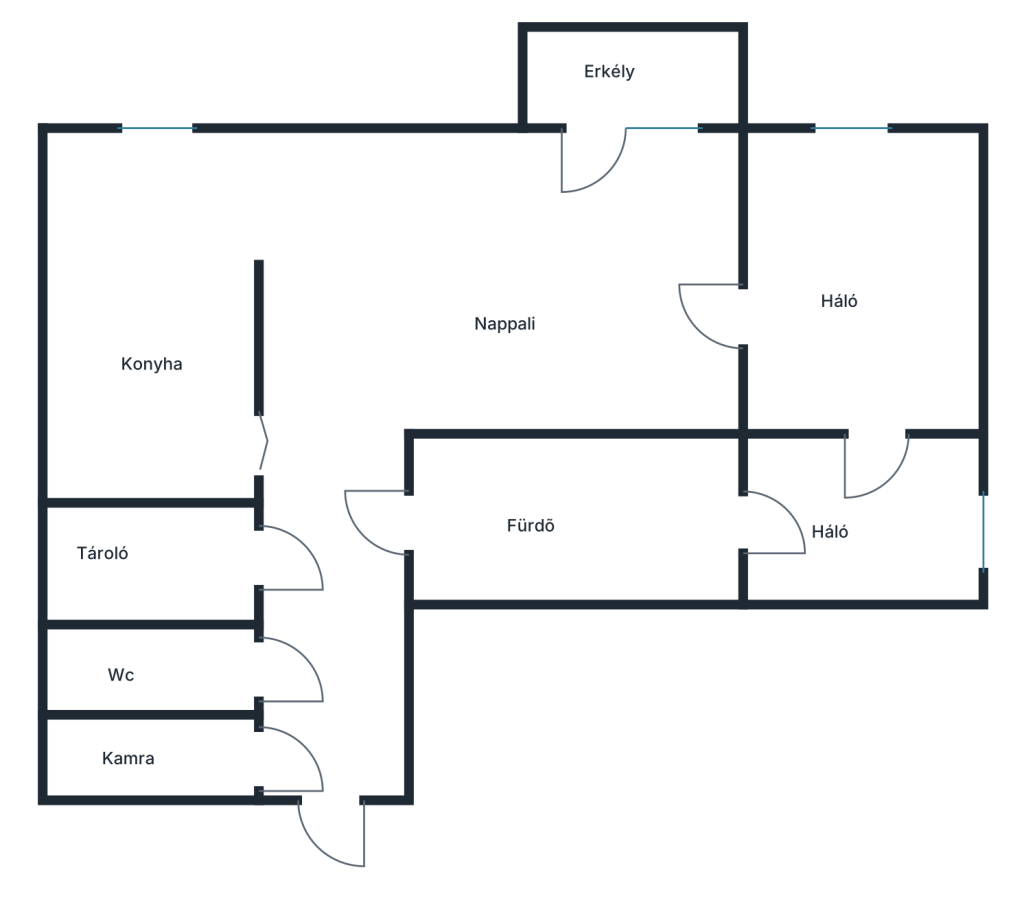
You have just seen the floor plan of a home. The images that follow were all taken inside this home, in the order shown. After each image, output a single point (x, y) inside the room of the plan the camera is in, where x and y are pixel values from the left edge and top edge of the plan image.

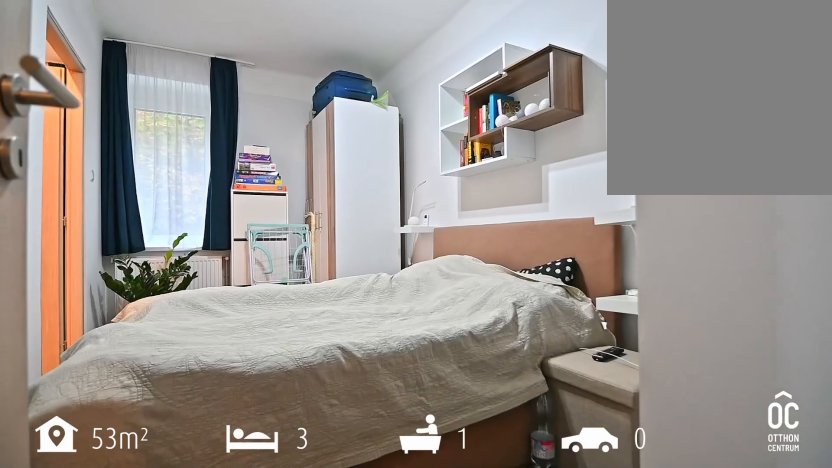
(861, 284)
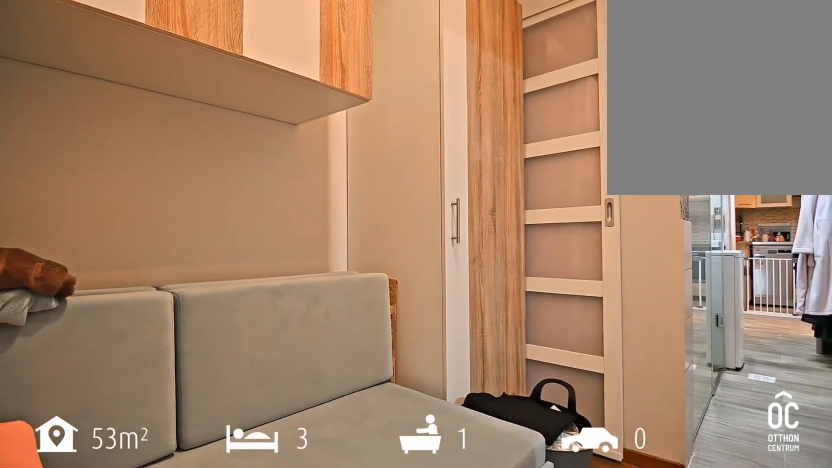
(871, 517)
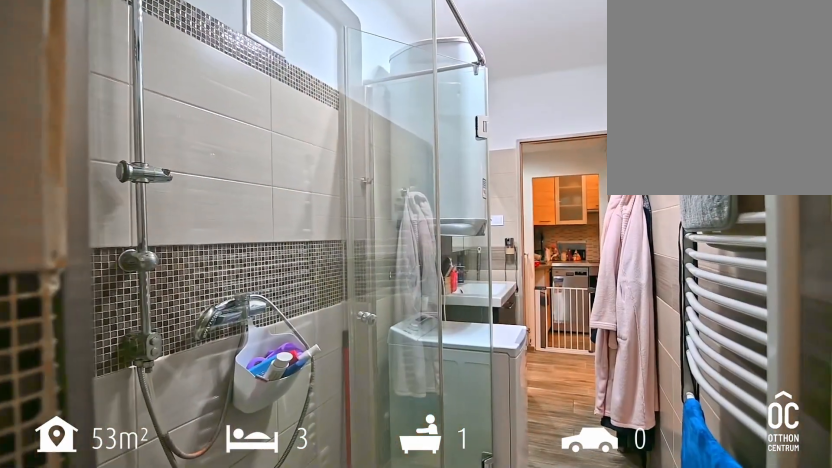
(571, 522)
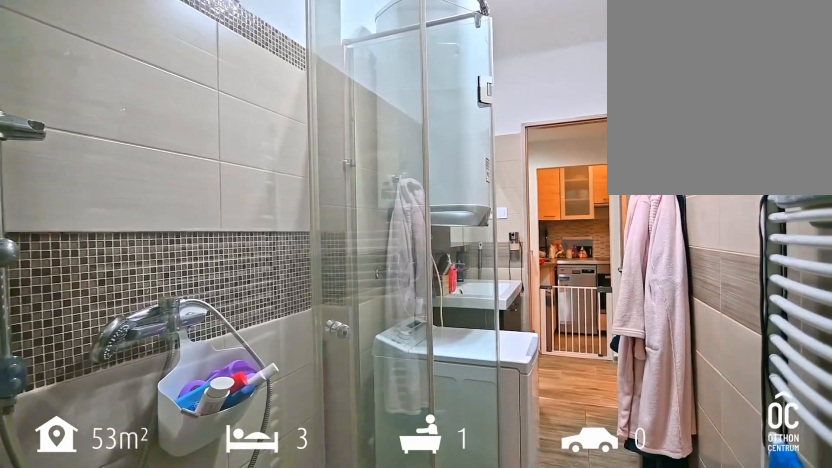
(571, 522)
